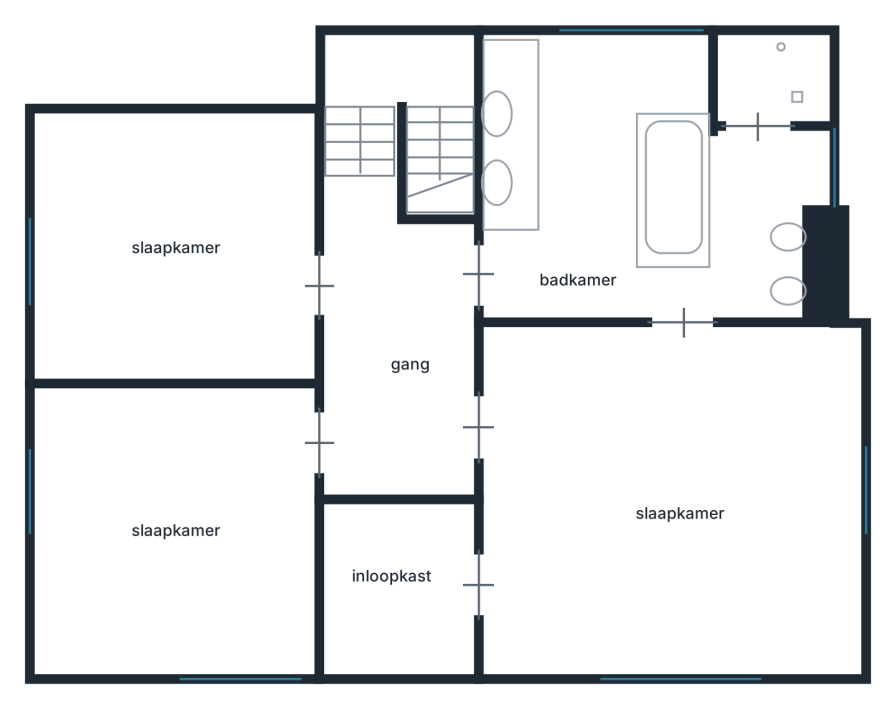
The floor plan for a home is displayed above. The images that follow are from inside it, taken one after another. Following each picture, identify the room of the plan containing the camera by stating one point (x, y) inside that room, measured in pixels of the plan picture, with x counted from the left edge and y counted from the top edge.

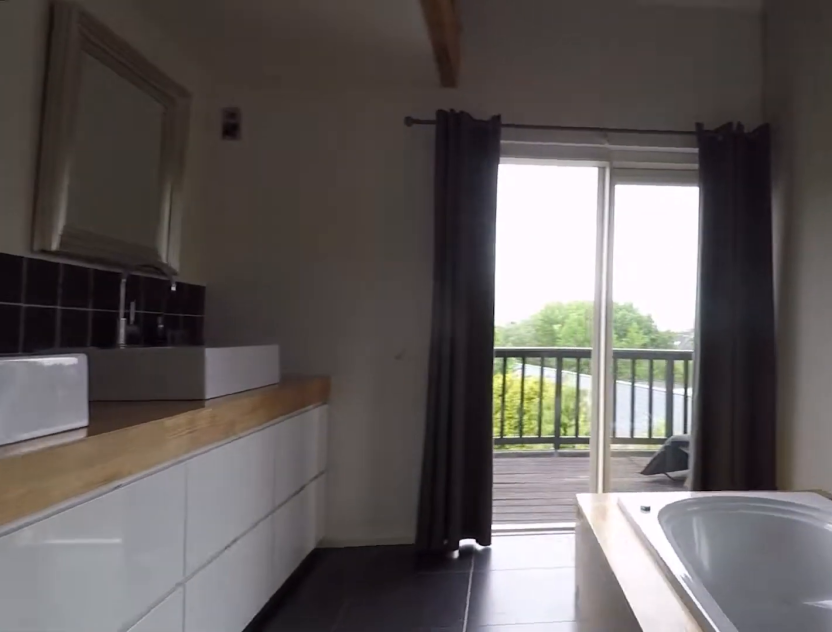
(693, 96)
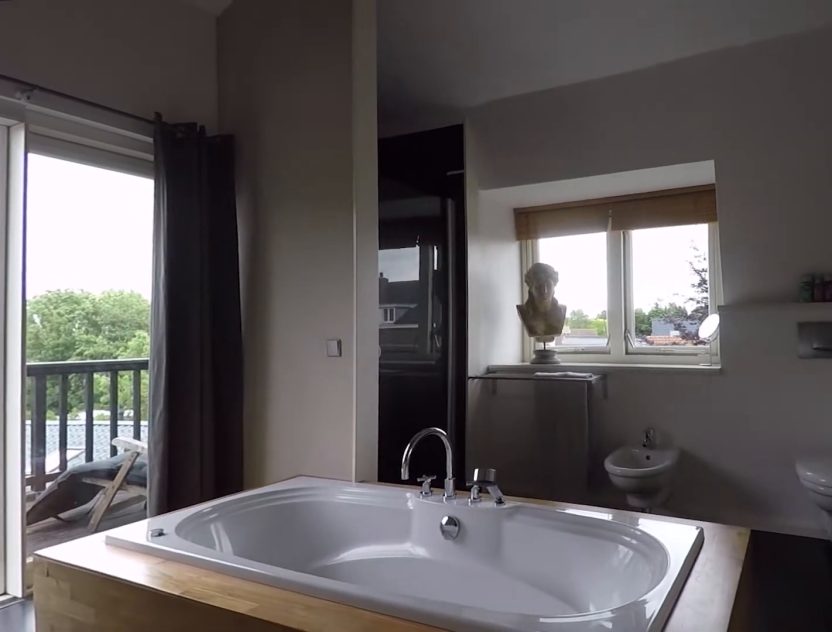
(693, 96)
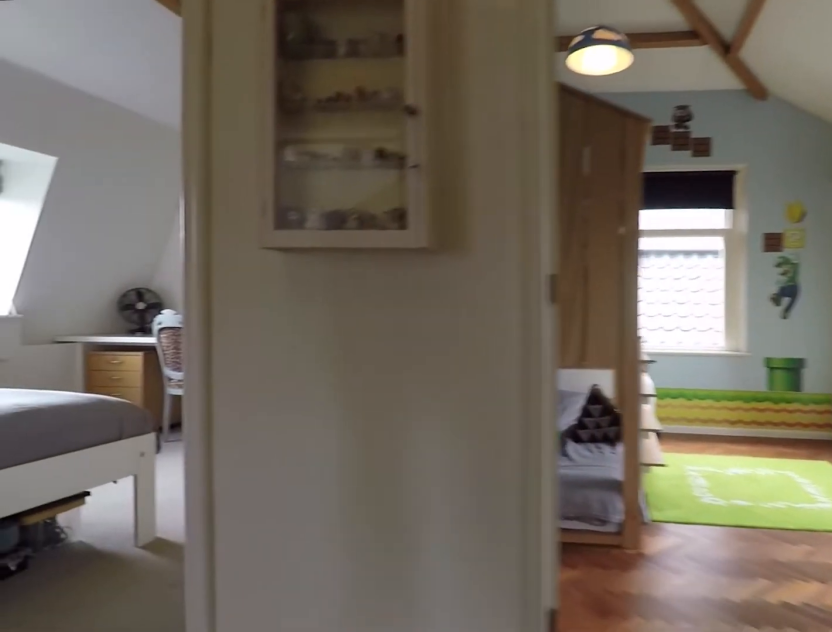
(397, 348)
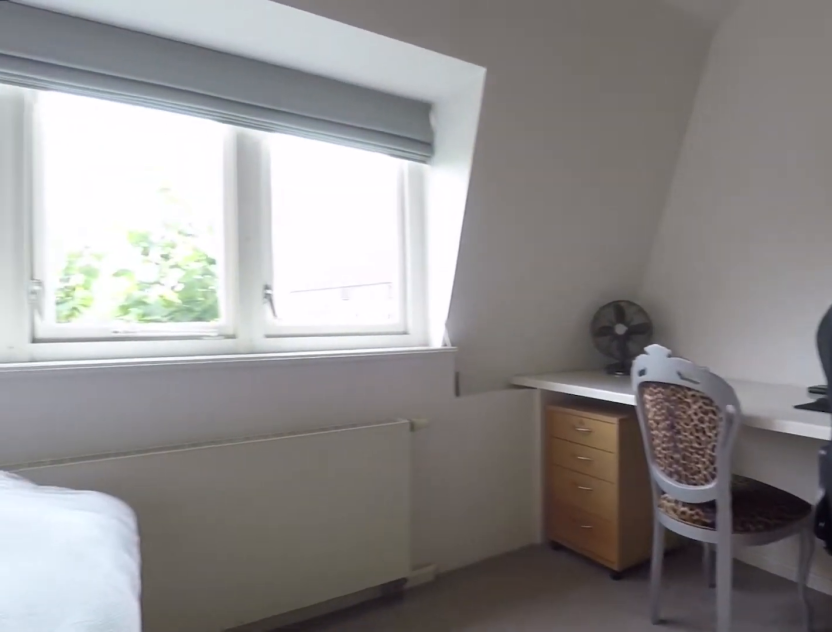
(176, 528)
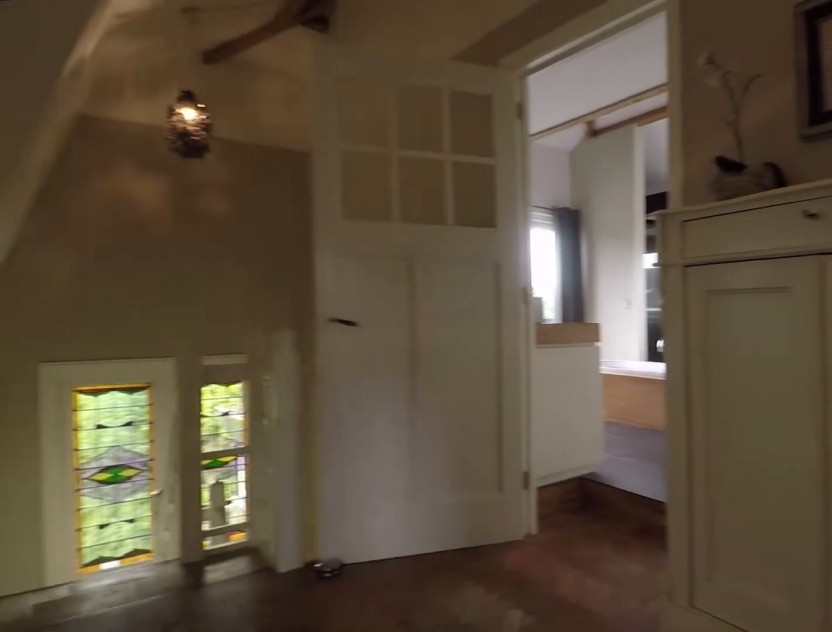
(397, 348)
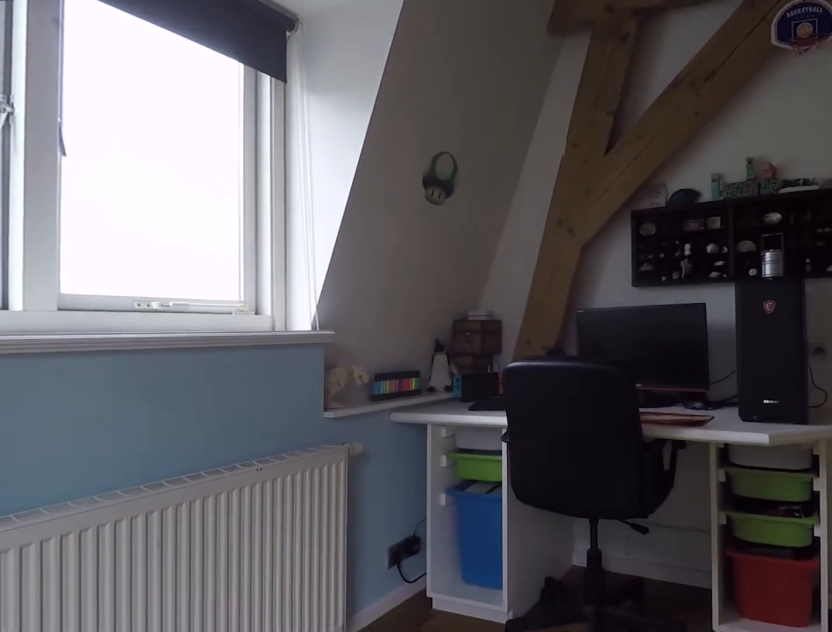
(176, 254)
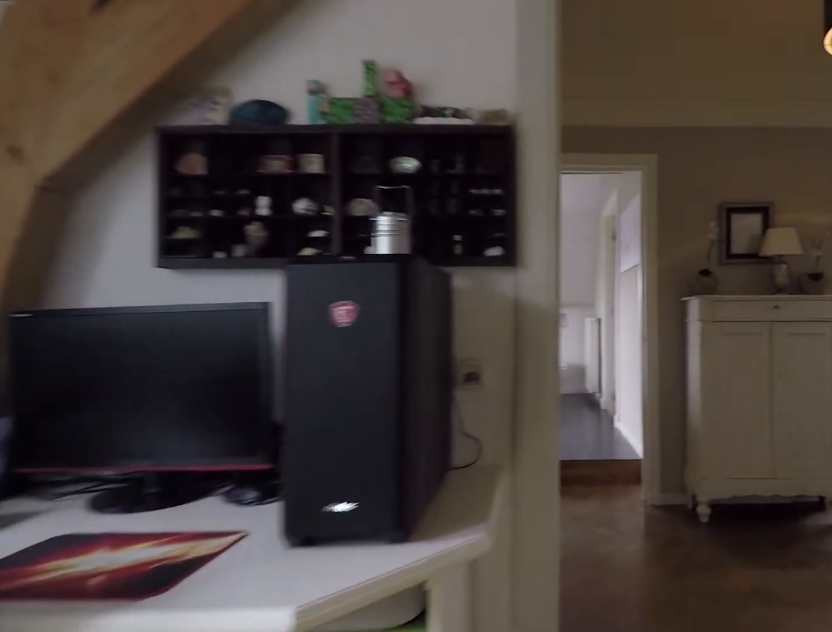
(176, 254)
